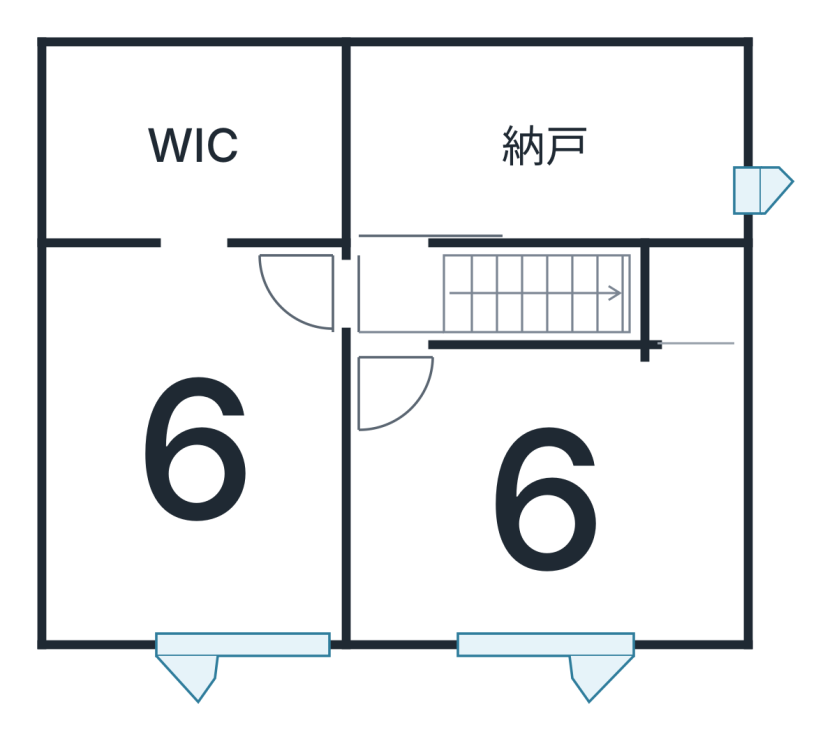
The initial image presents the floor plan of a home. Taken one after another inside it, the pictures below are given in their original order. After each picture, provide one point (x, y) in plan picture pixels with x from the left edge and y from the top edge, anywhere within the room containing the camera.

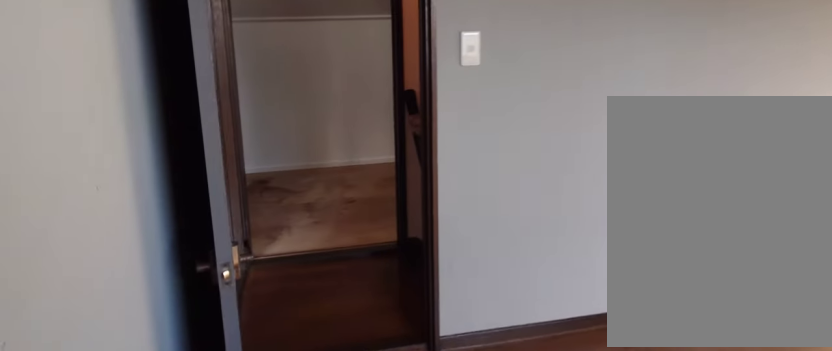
(529, 520)
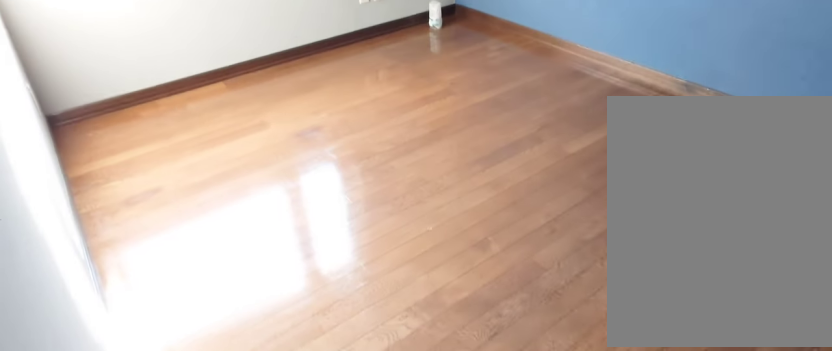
(178, 476)
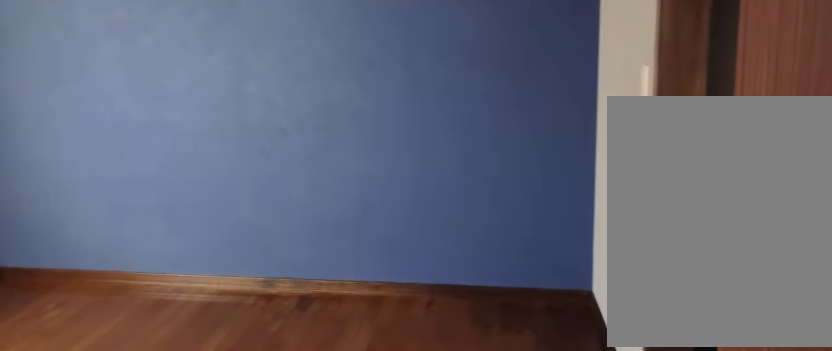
(178, 476)
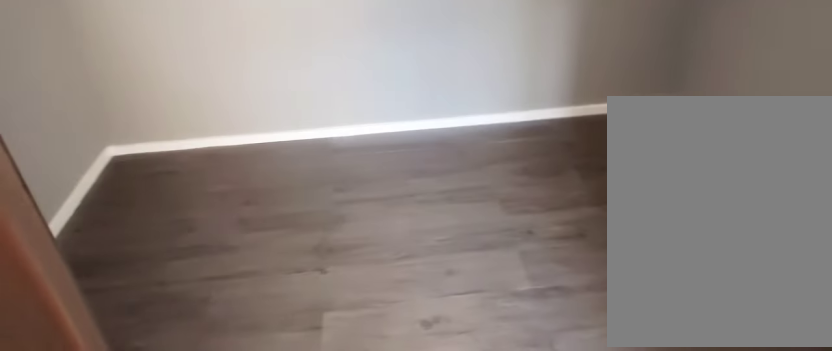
(205, 158)
